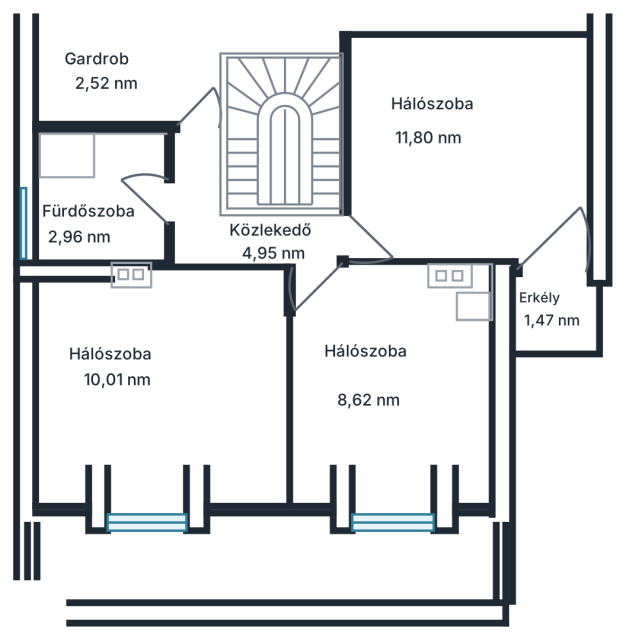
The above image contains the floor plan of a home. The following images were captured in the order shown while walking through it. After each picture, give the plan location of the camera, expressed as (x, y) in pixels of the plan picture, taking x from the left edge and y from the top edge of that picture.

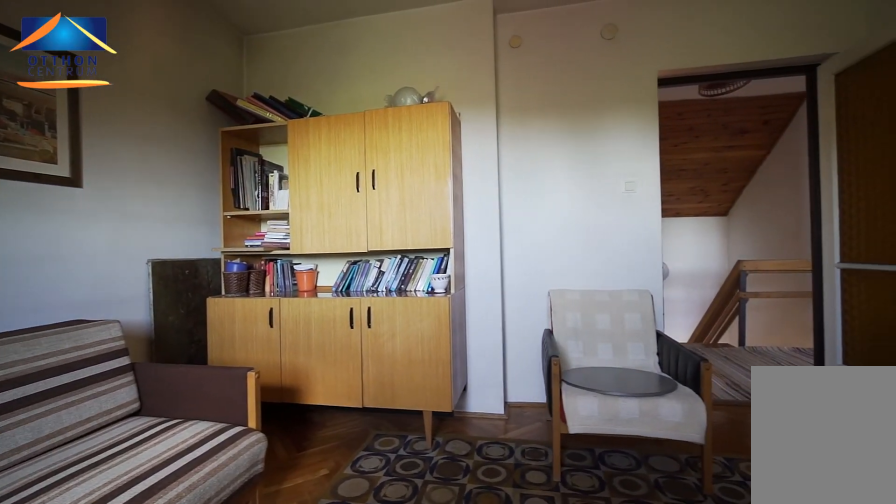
(193, 328)
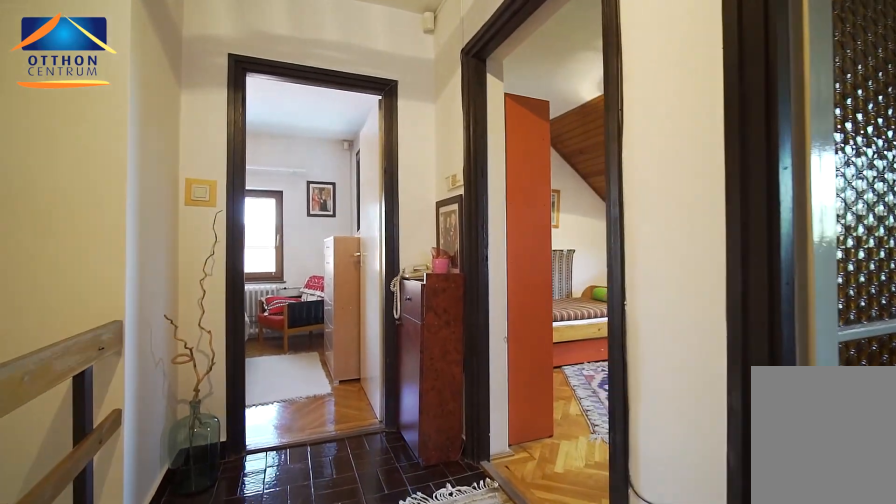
(302, 263)
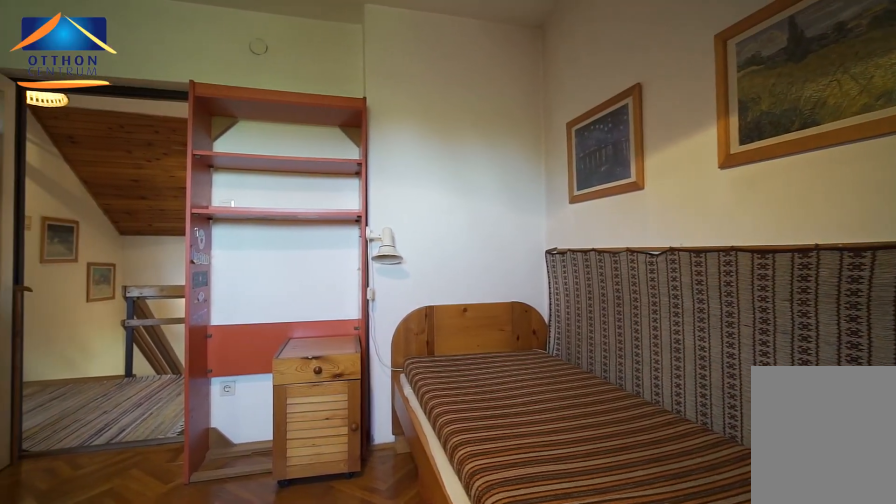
(367, 366)
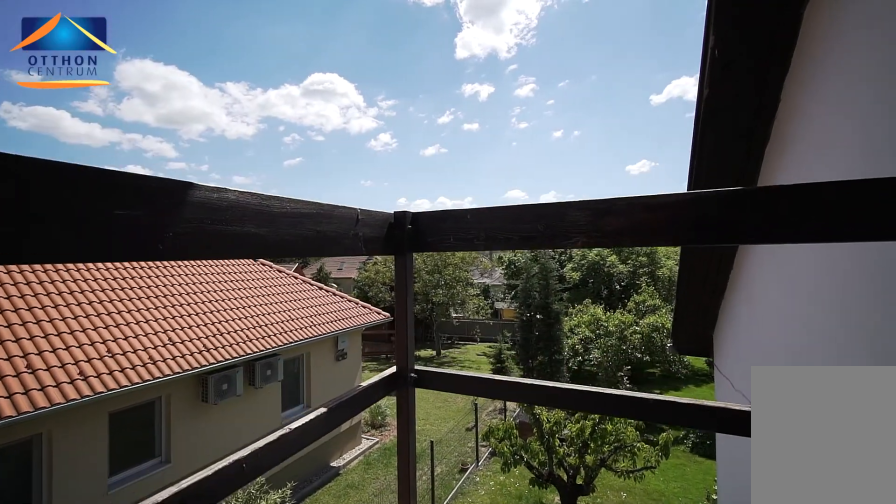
(551, 257)
